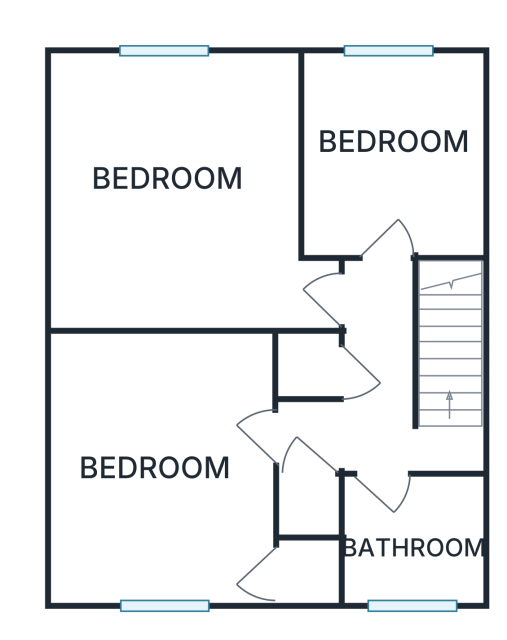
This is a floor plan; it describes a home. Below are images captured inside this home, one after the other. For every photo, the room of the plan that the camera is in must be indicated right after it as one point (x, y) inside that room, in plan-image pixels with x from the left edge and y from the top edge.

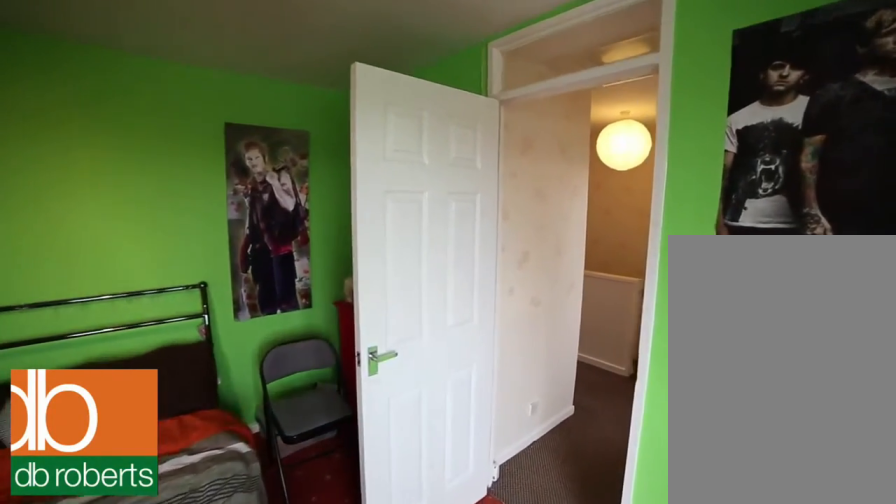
(166, 468)
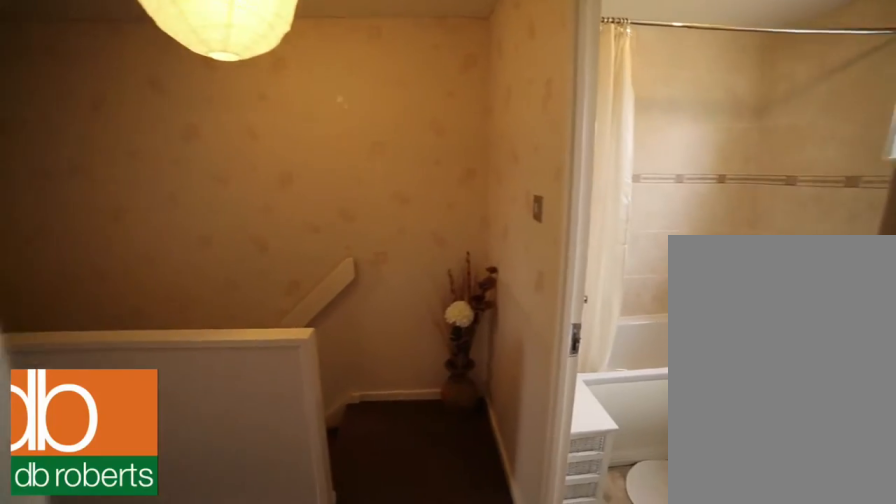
(371, 385)
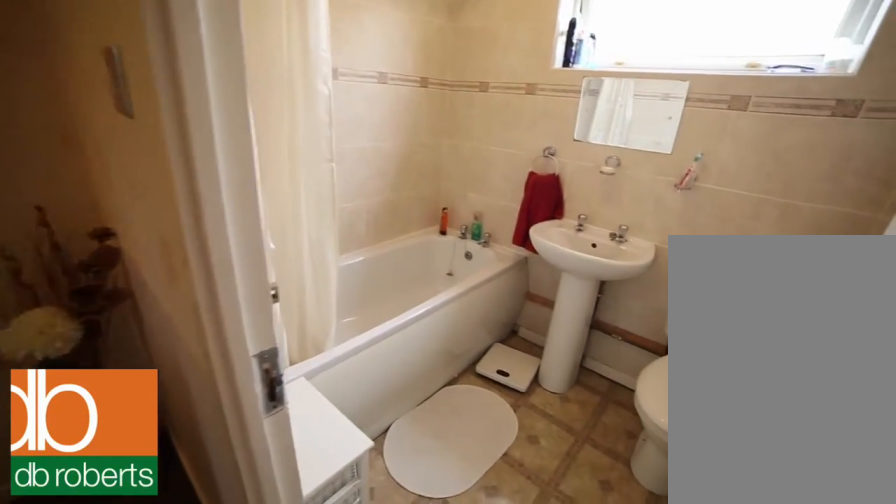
(415, 542)
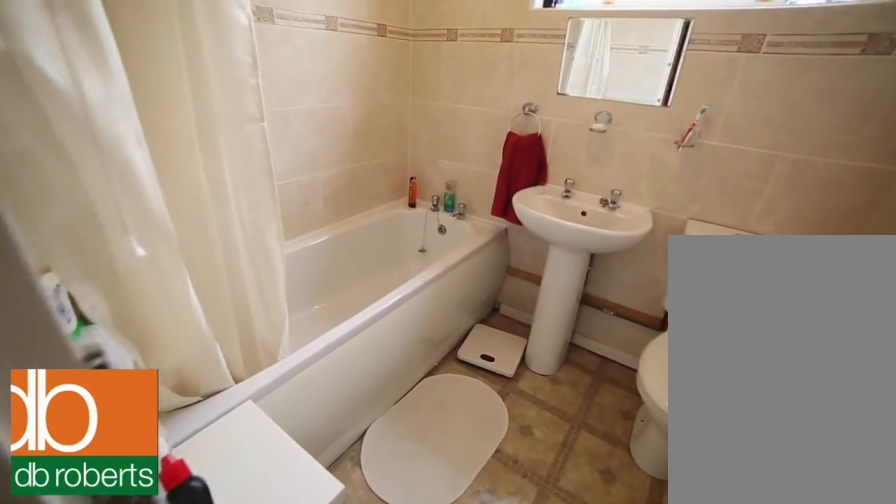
(415, 542)
